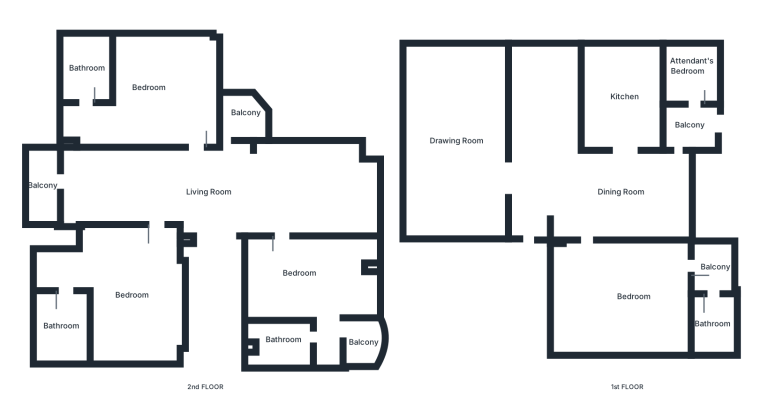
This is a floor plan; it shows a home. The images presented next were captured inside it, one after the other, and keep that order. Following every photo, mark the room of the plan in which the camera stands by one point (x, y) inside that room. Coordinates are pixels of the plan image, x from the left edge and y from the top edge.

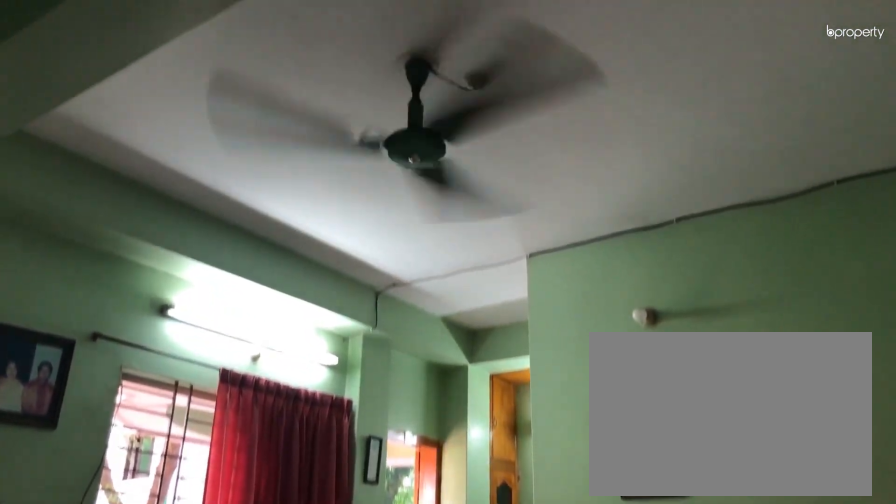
(303, 275)
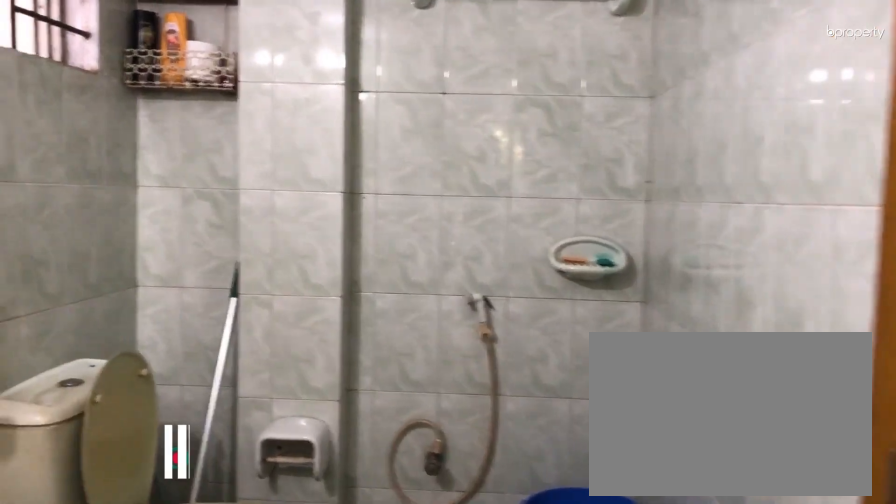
(276, 346)
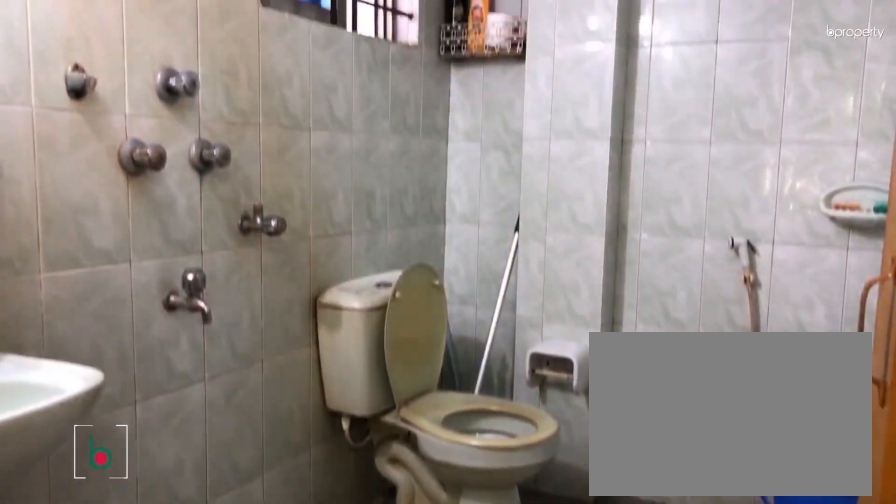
(276, 346)
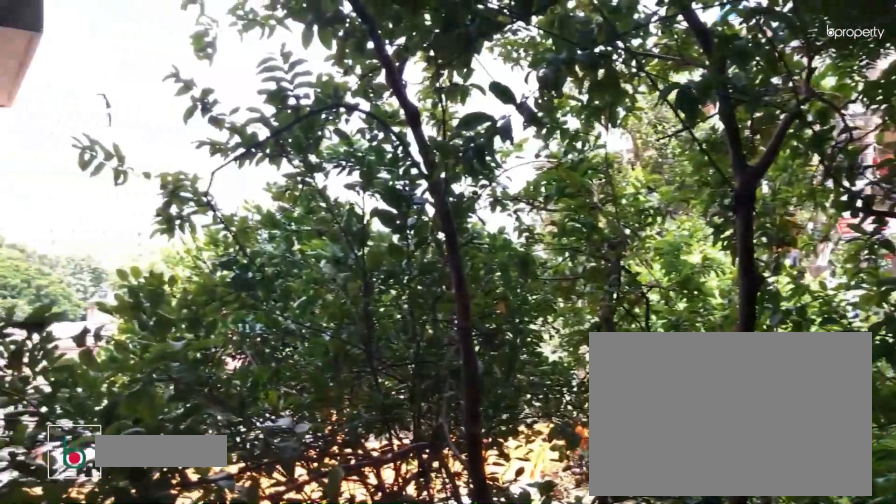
(360, 347)
